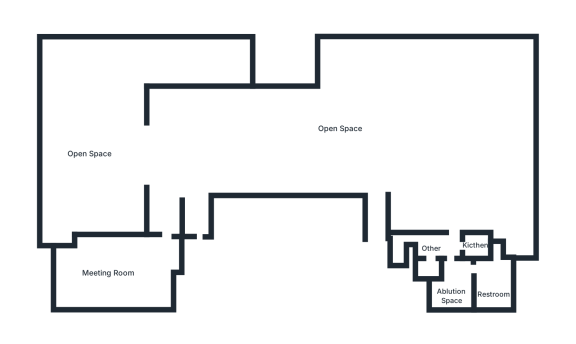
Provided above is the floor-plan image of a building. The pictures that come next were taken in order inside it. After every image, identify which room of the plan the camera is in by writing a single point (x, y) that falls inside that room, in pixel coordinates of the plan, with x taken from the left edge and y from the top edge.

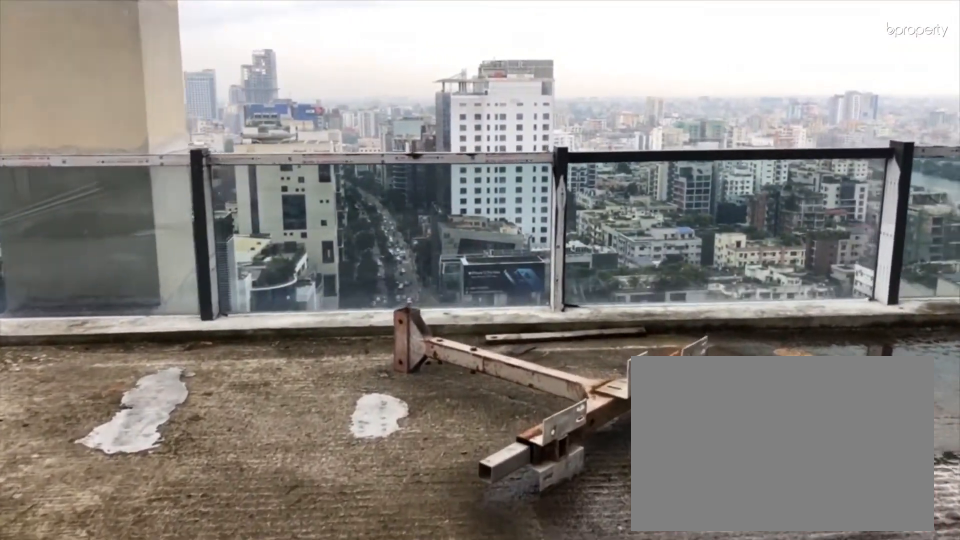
(108, 71)
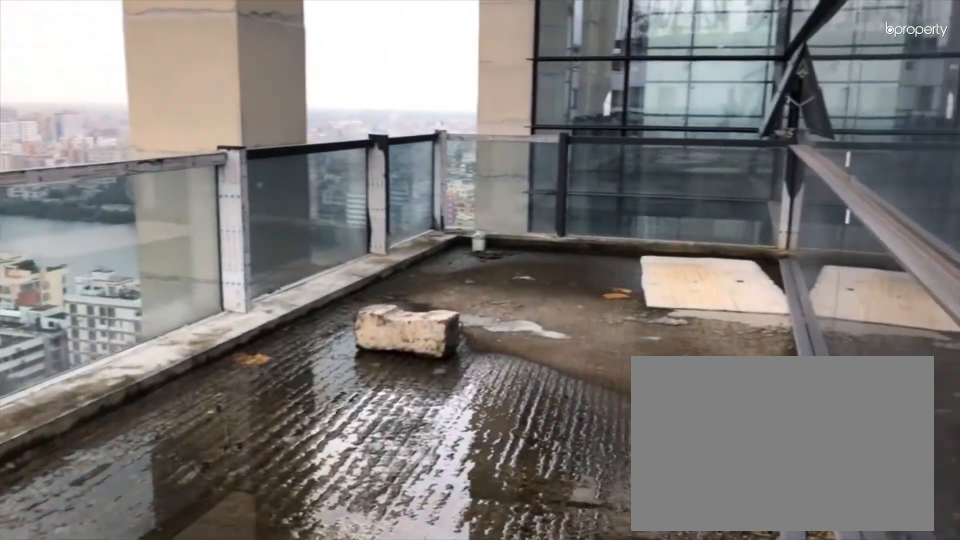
(108, 71)
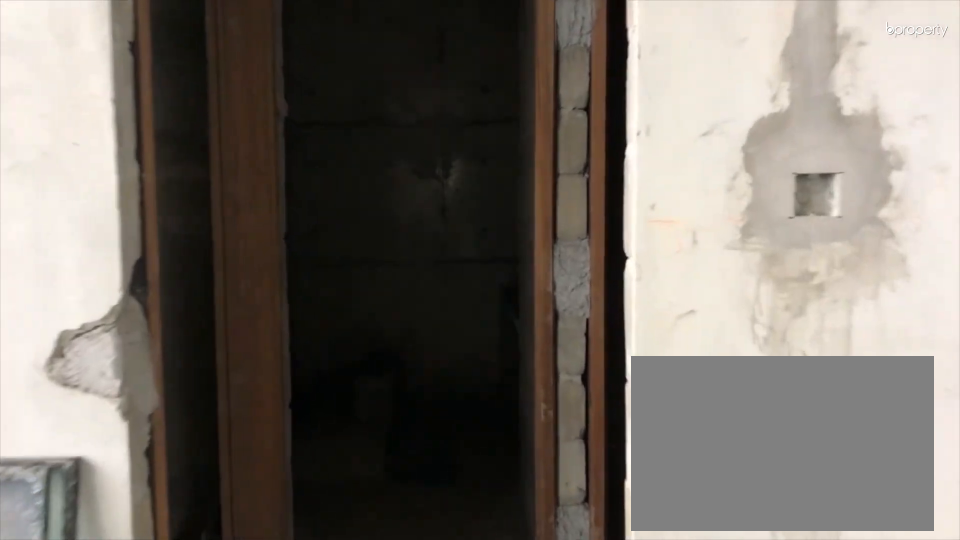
(453, 180)
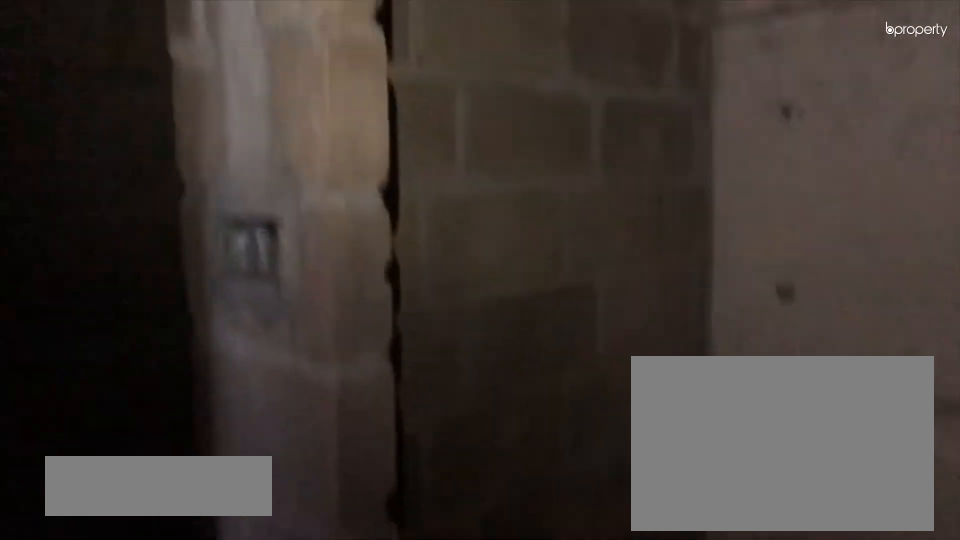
(458, 280)
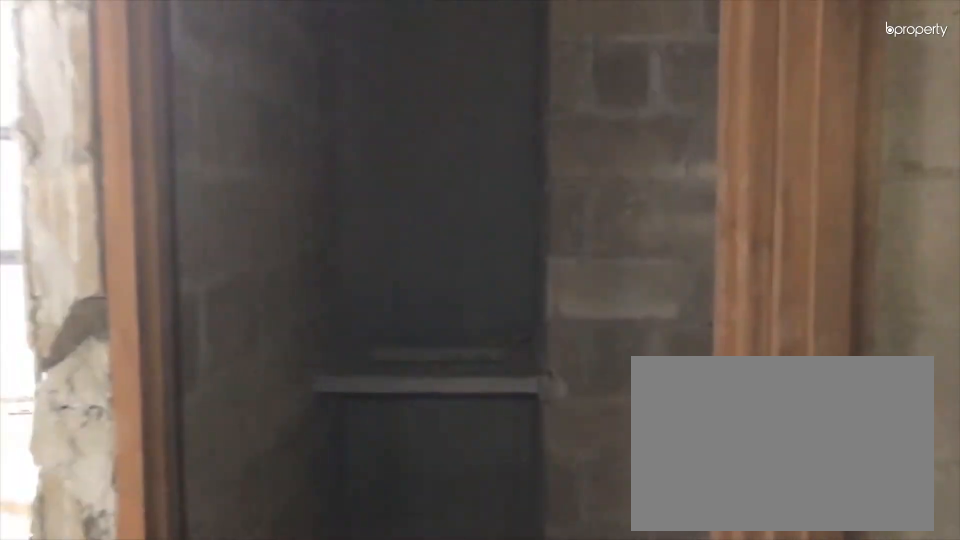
(458, 280)
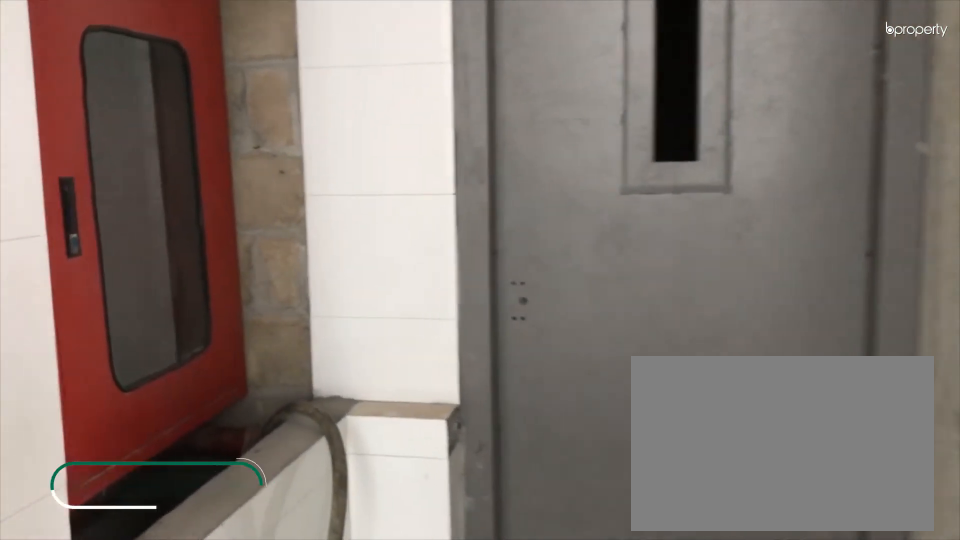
(198, 217)
